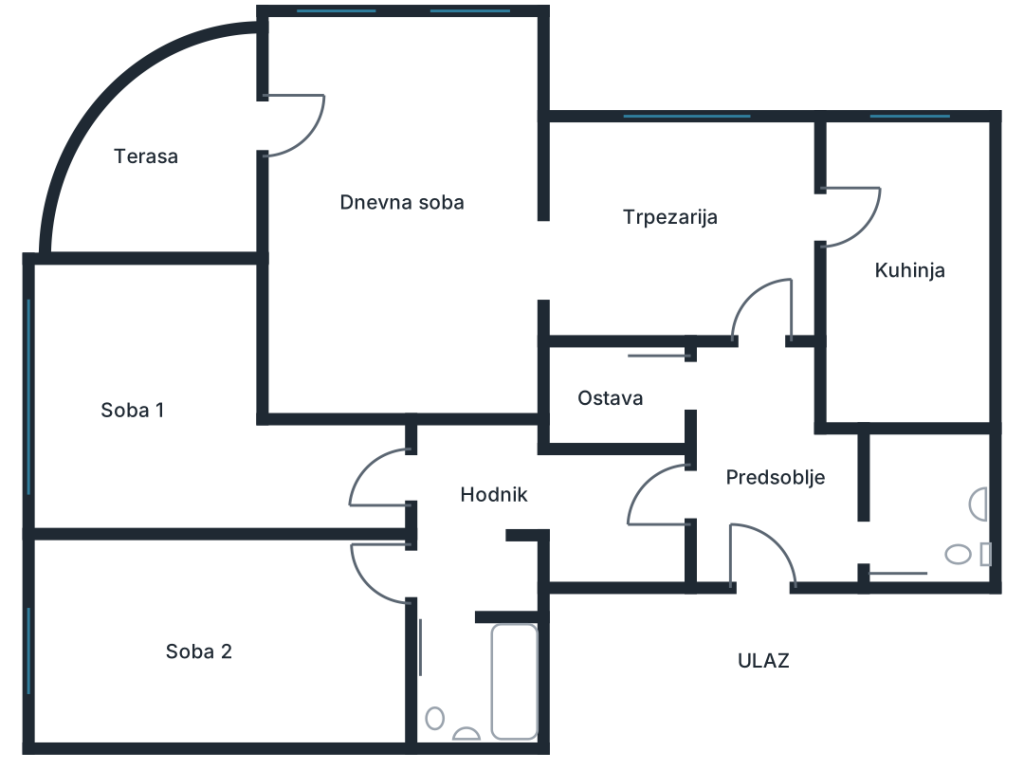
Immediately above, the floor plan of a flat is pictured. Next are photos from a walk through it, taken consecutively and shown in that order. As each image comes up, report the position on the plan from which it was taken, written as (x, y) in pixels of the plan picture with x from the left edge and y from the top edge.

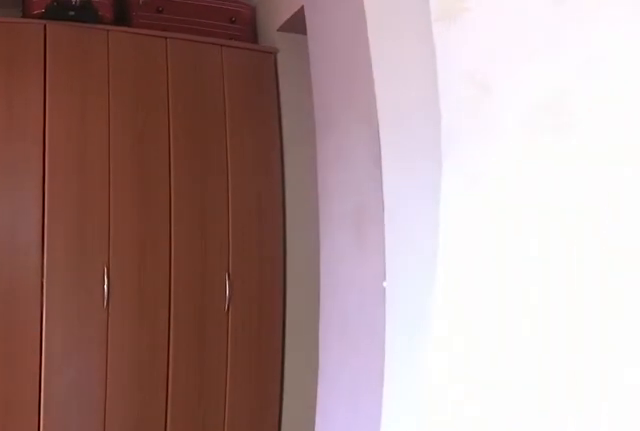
(475, 619)
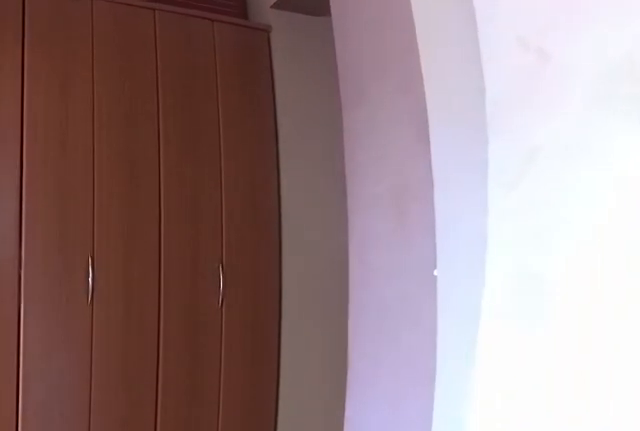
(472, 599)
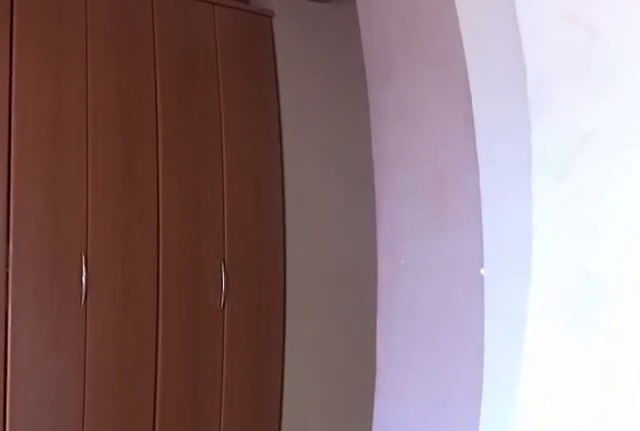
(471, 588)
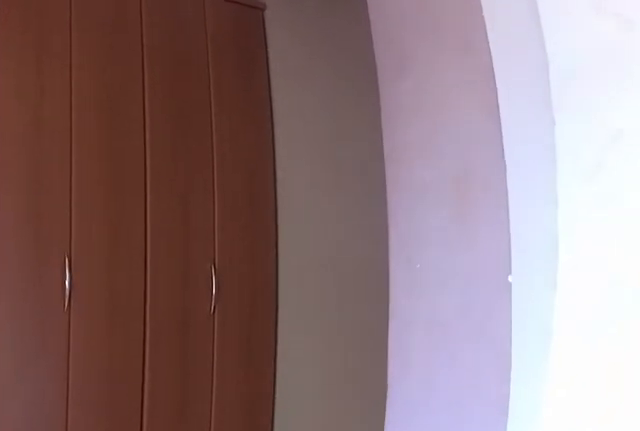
(471, 578)
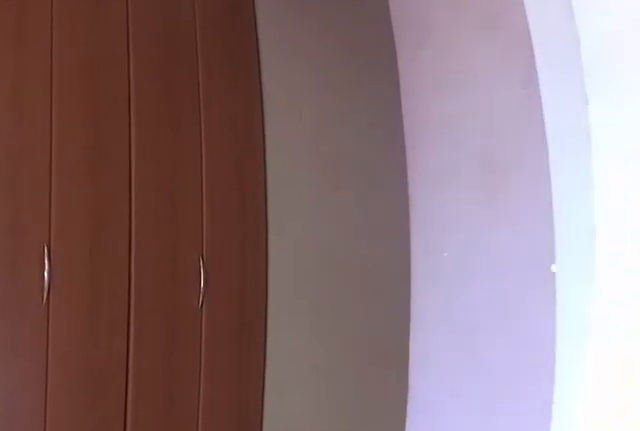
(470, 568)
